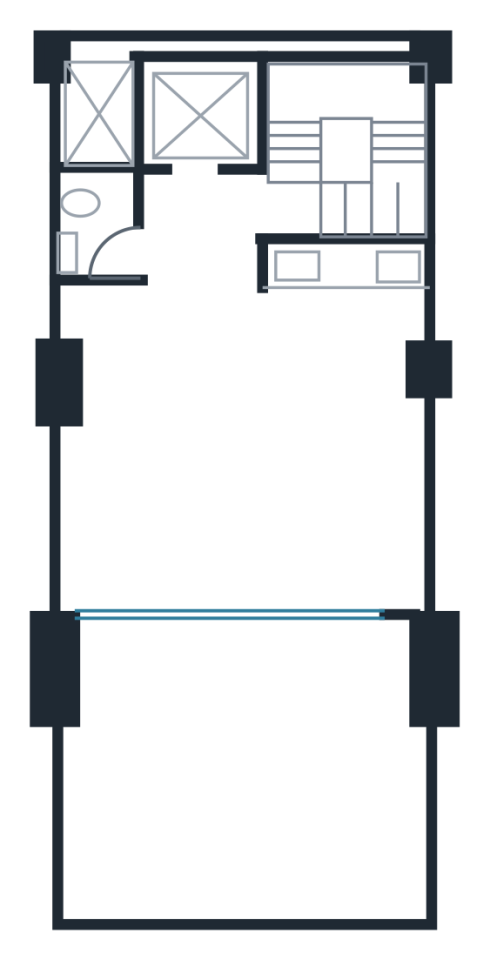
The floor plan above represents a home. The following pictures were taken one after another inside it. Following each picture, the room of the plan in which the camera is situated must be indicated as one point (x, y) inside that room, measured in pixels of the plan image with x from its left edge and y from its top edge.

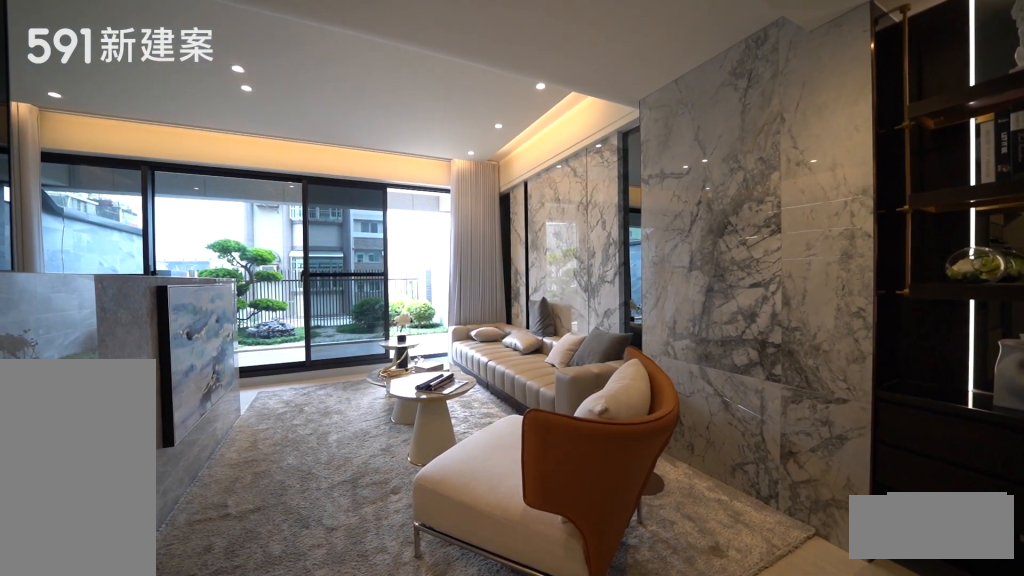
(168, 453)
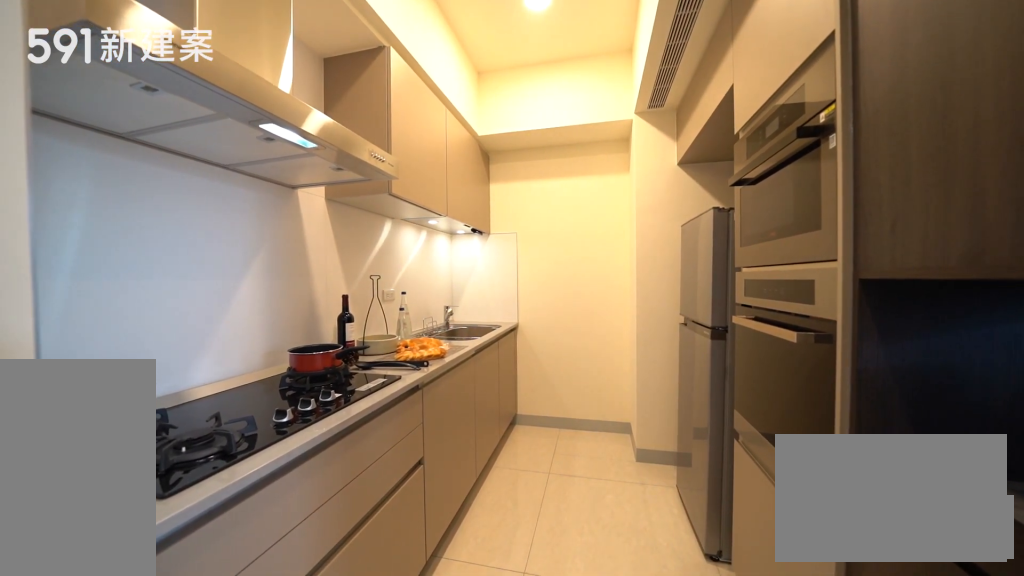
(359, 307)
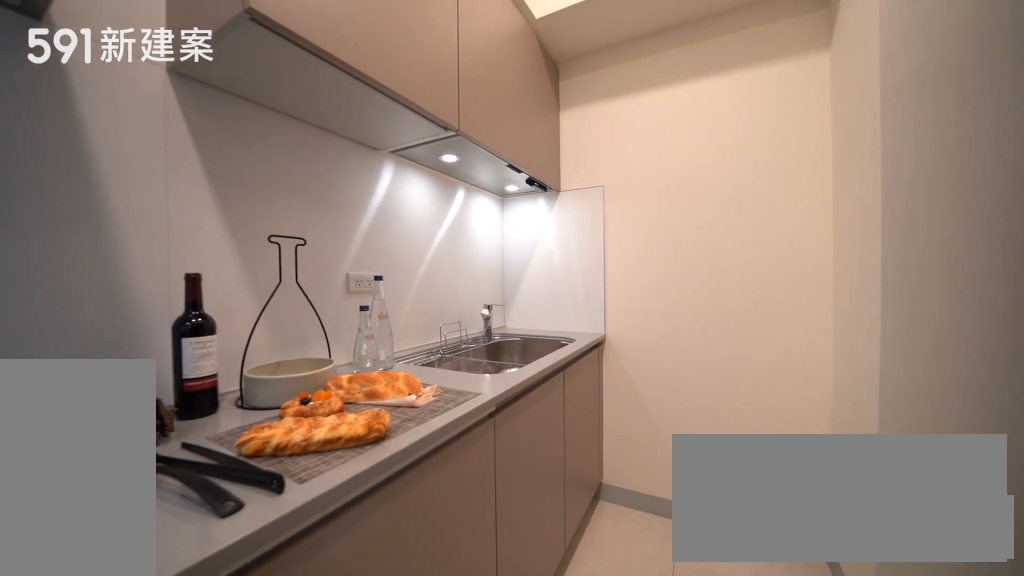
(359, 307)
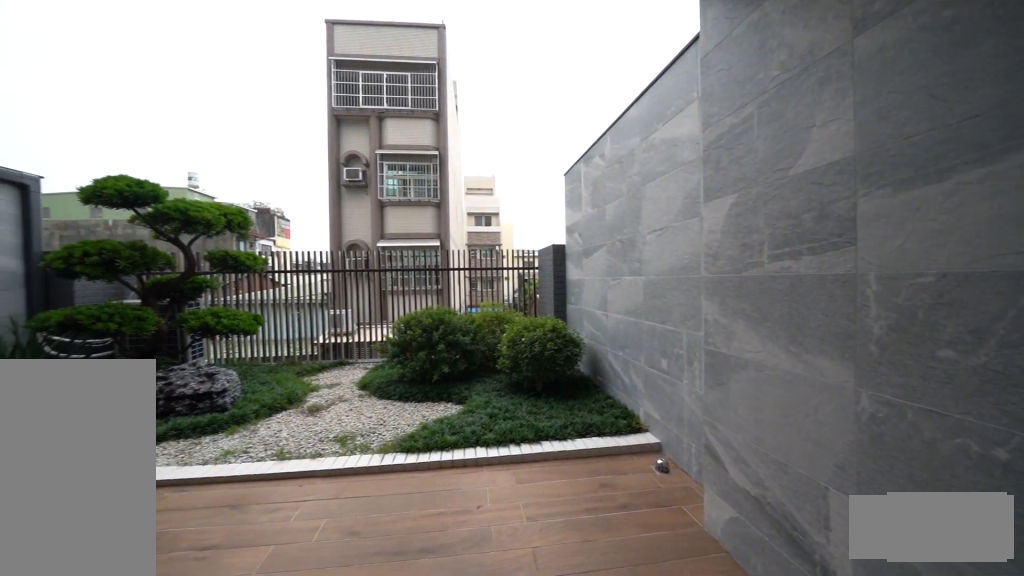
(243, 776)
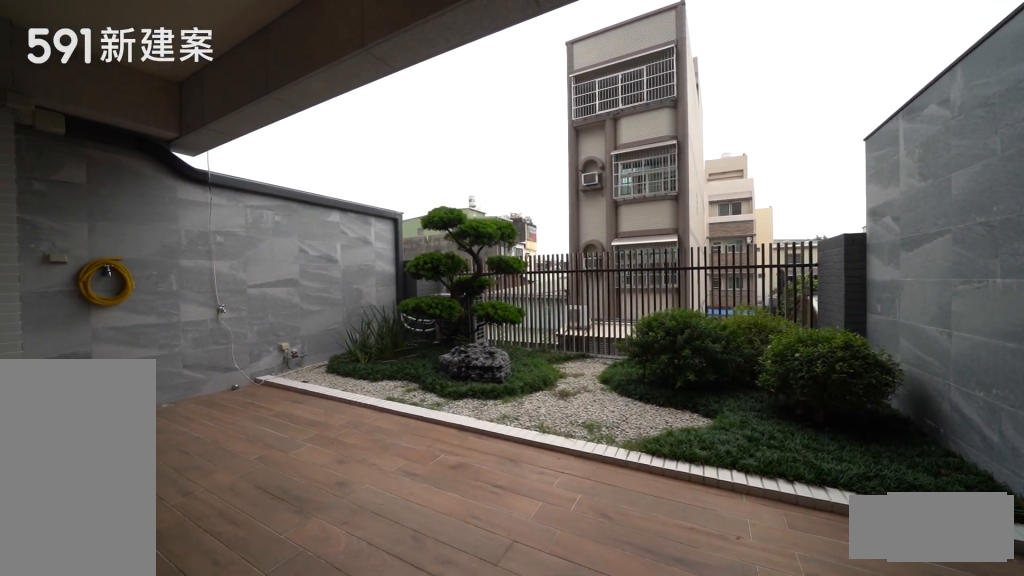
(243, 776)
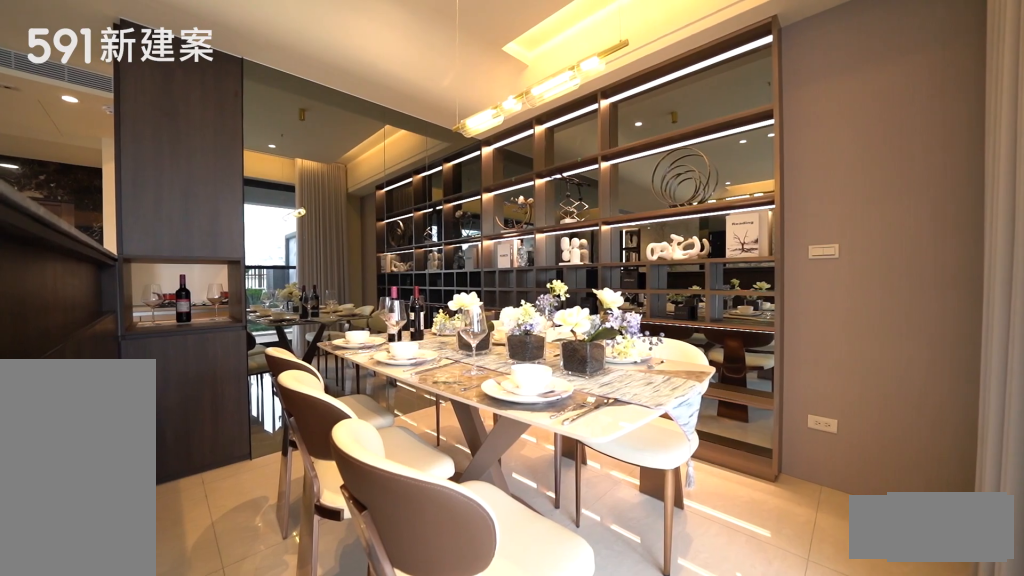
(363, 507)
